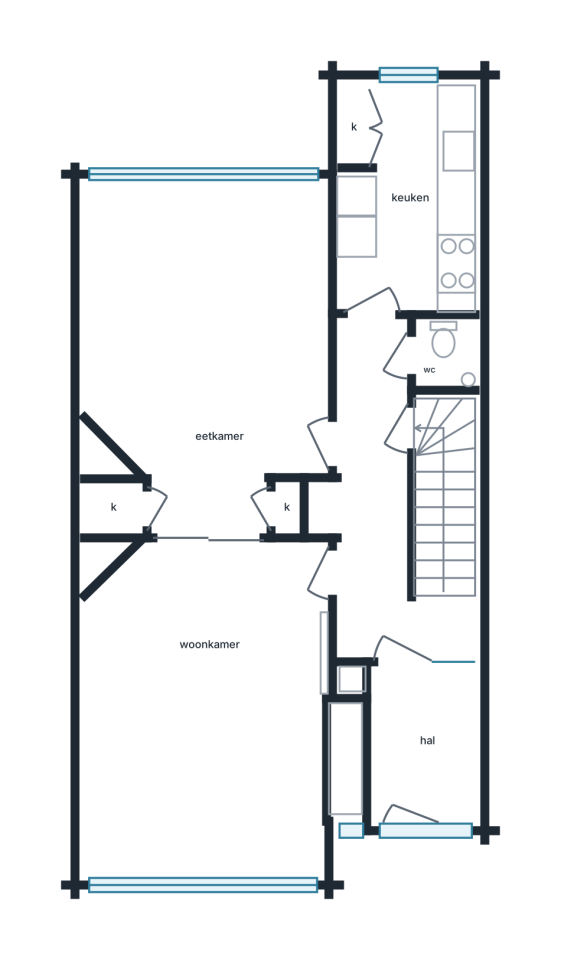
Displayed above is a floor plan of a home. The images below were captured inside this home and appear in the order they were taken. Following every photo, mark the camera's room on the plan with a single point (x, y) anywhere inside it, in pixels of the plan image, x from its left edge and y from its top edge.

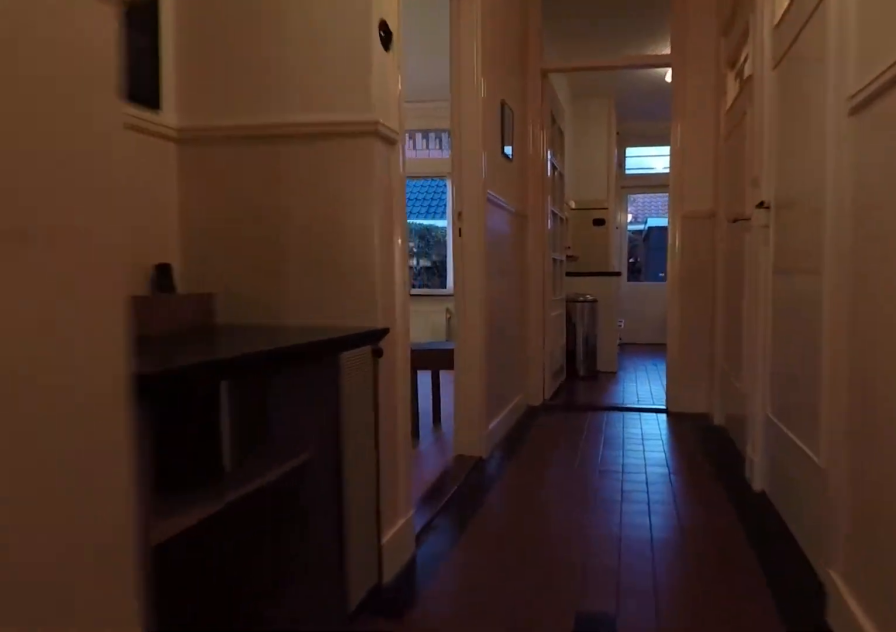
(379, 512)
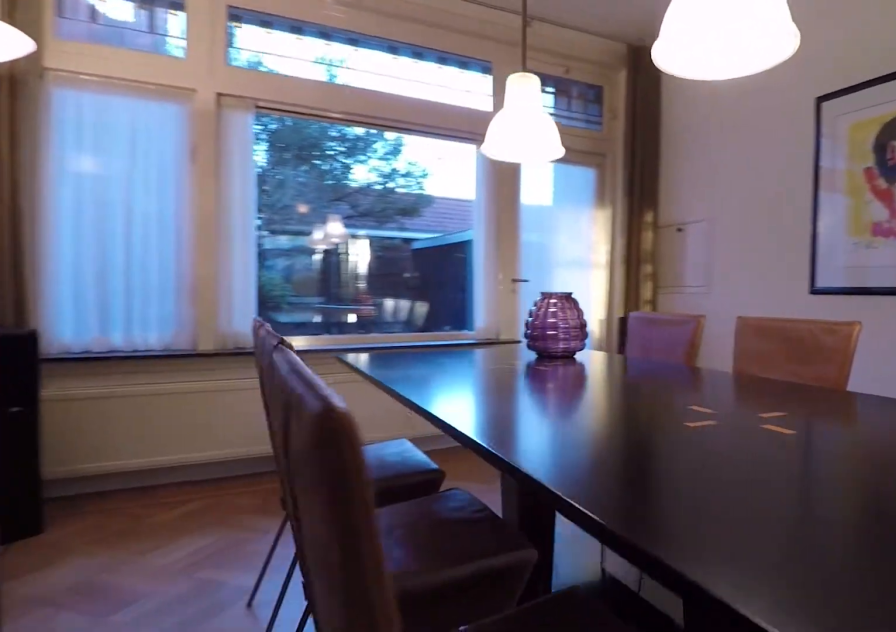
(214, 347)
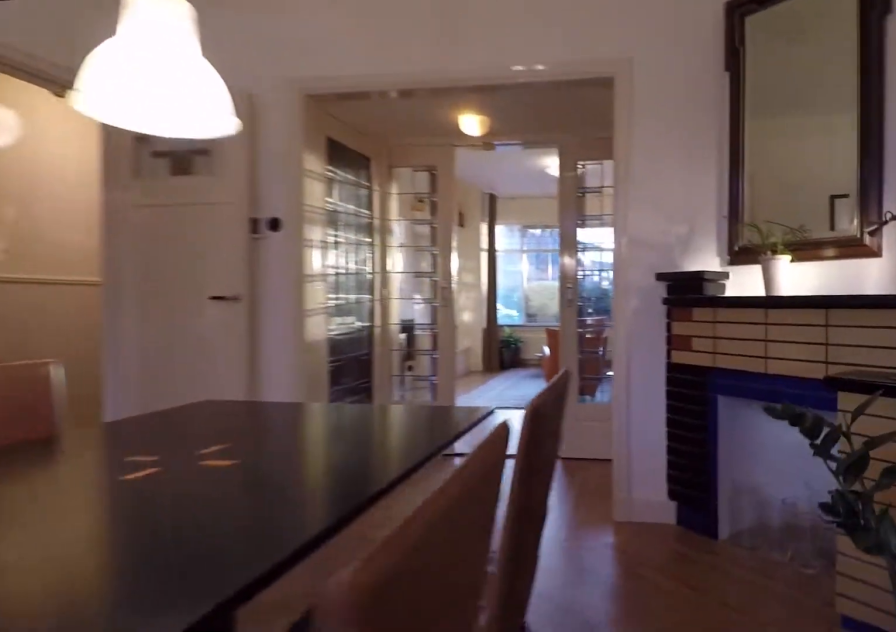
(214, 347)
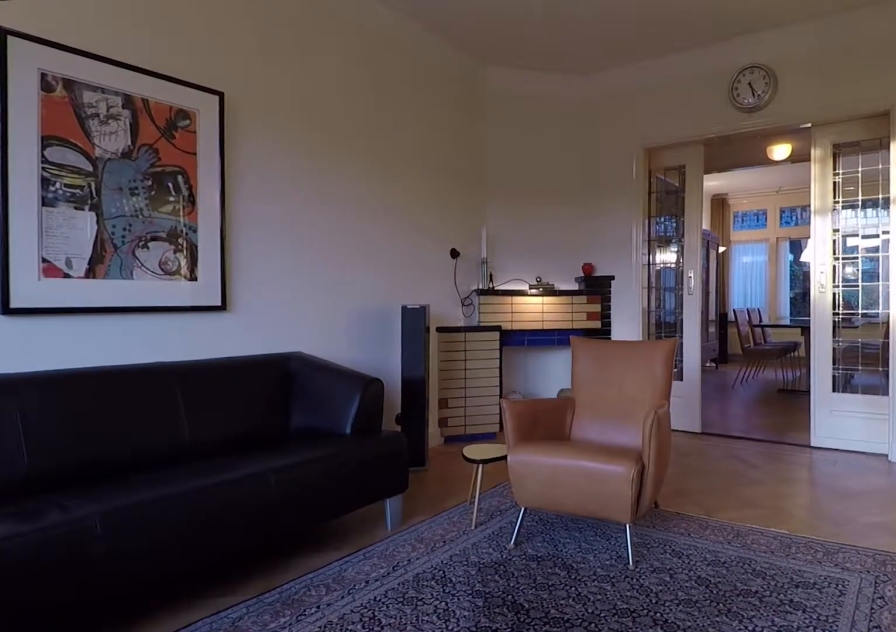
(220, 701)
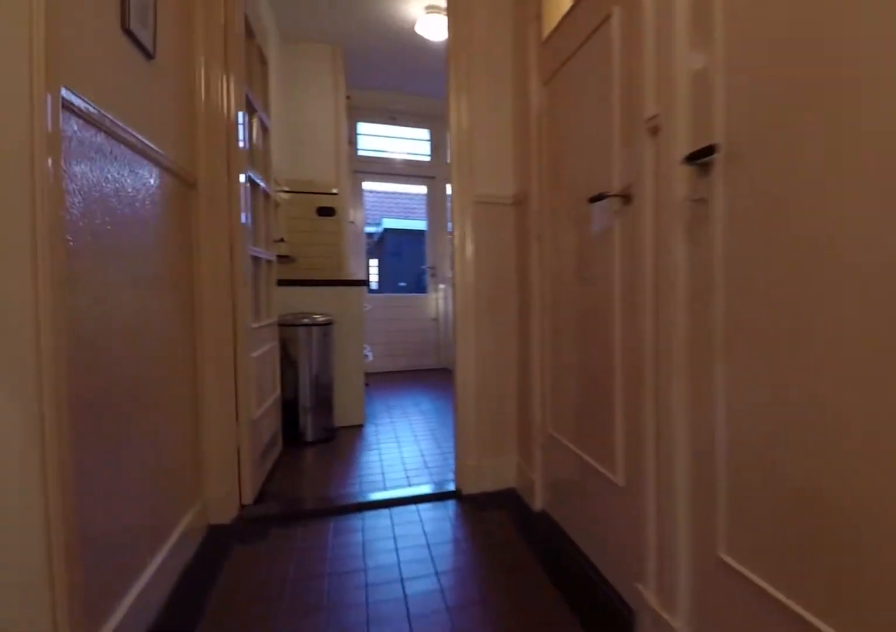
(379, 511)
